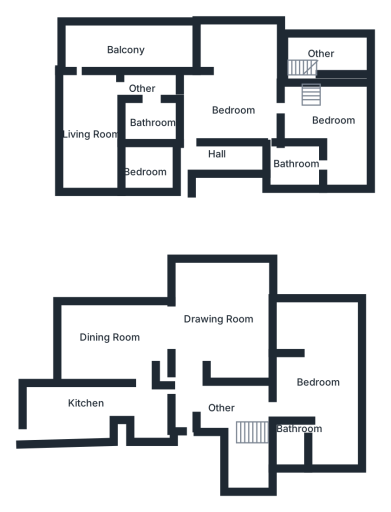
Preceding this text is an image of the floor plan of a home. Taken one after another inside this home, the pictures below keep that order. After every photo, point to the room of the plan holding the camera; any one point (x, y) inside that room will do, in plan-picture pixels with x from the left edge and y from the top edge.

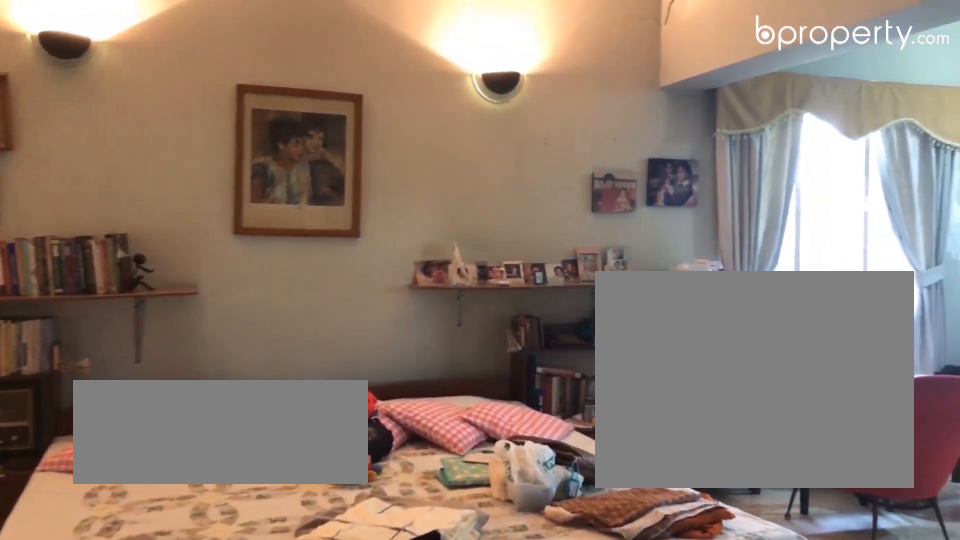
(304, 117)
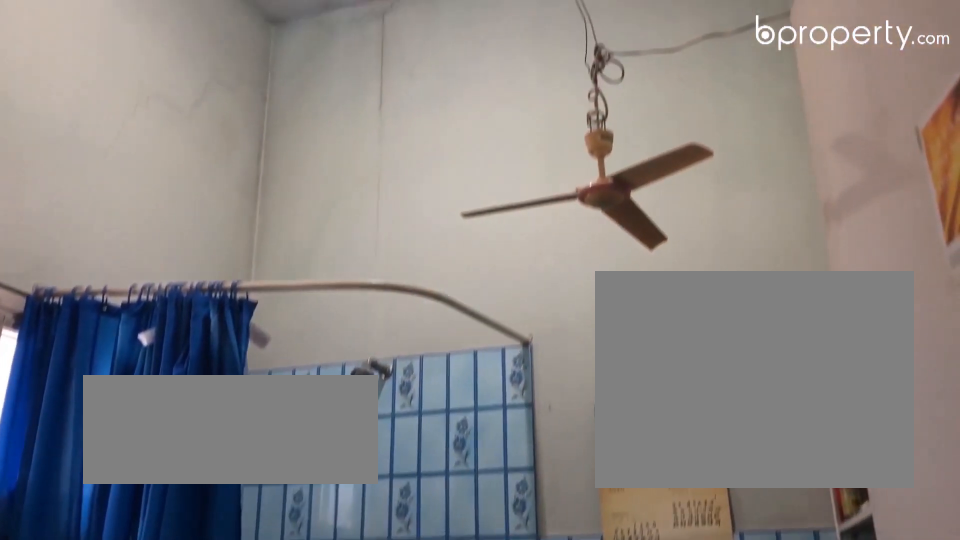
(298, 160)
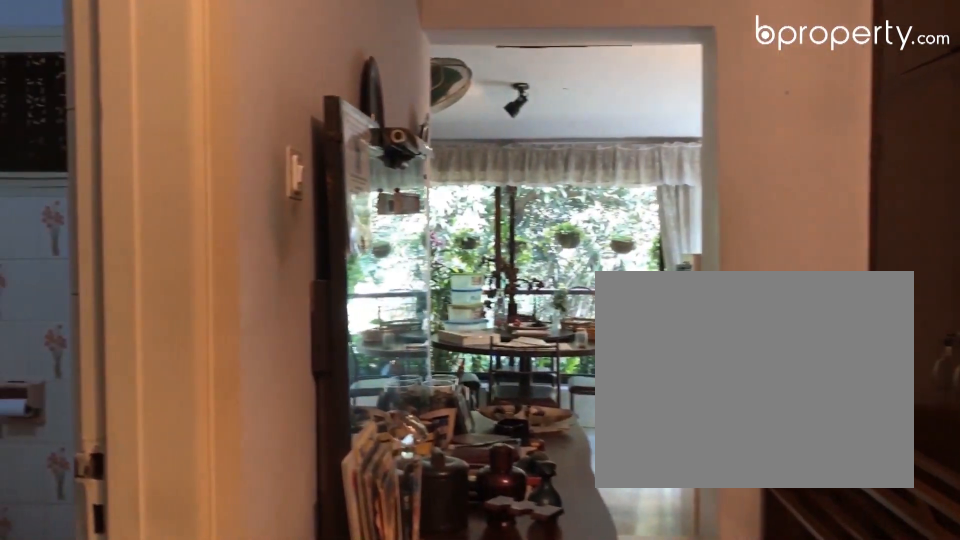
(164, 96)
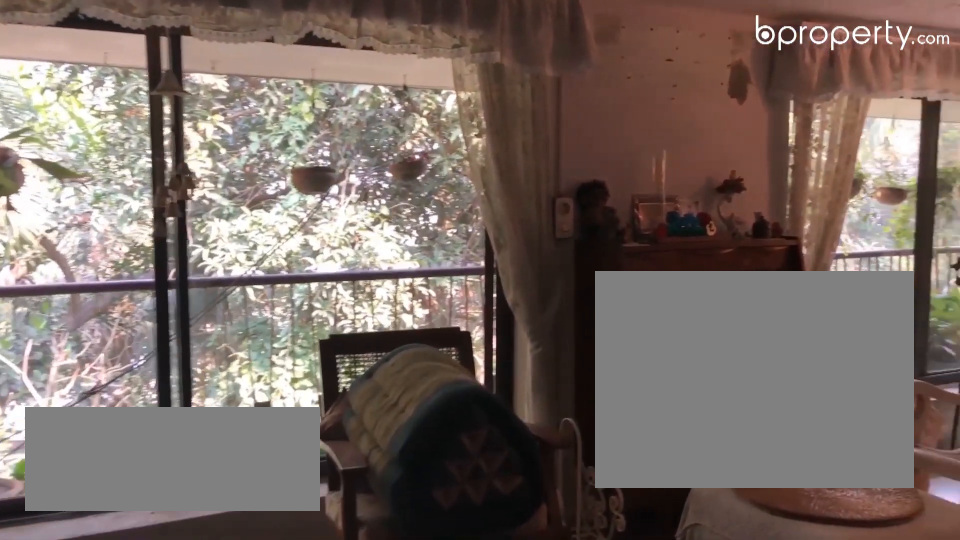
(93, 116)
